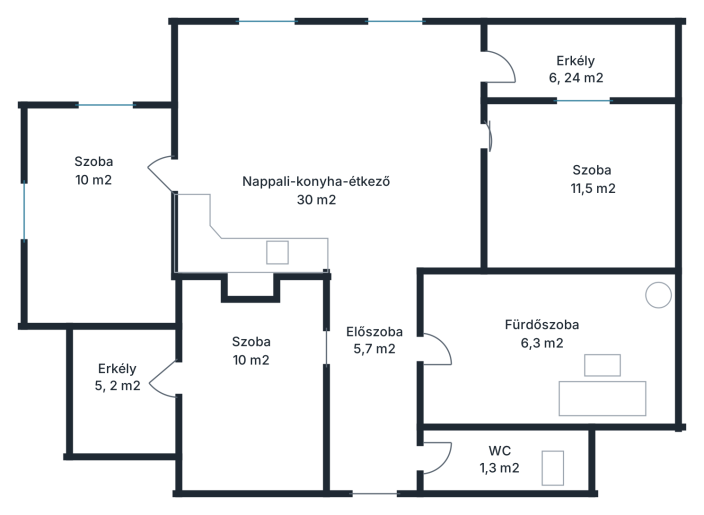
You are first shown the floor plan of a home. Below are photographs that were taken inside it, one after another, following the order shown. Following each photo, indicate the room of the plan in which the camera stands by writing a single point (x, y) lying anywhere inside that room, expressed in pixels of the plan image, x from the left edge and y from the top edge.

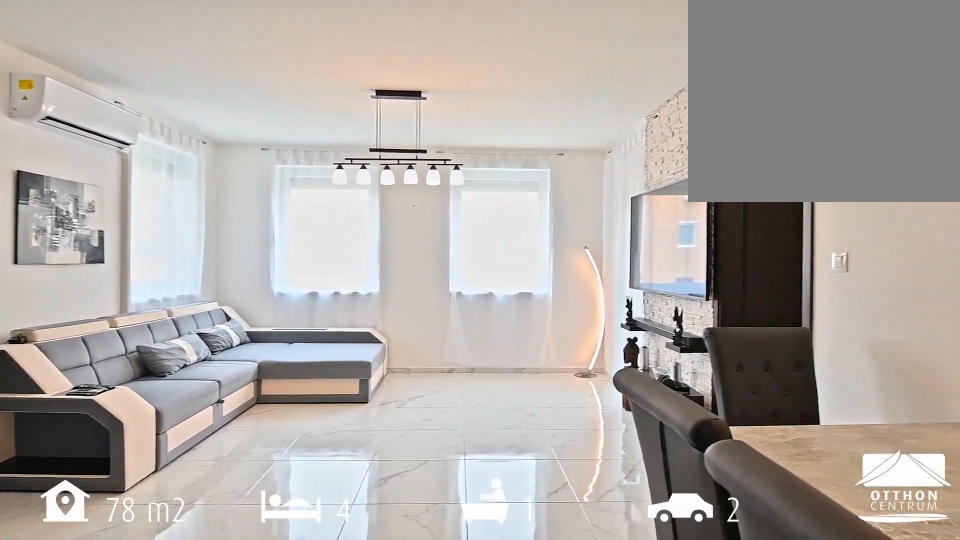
(376, 271)
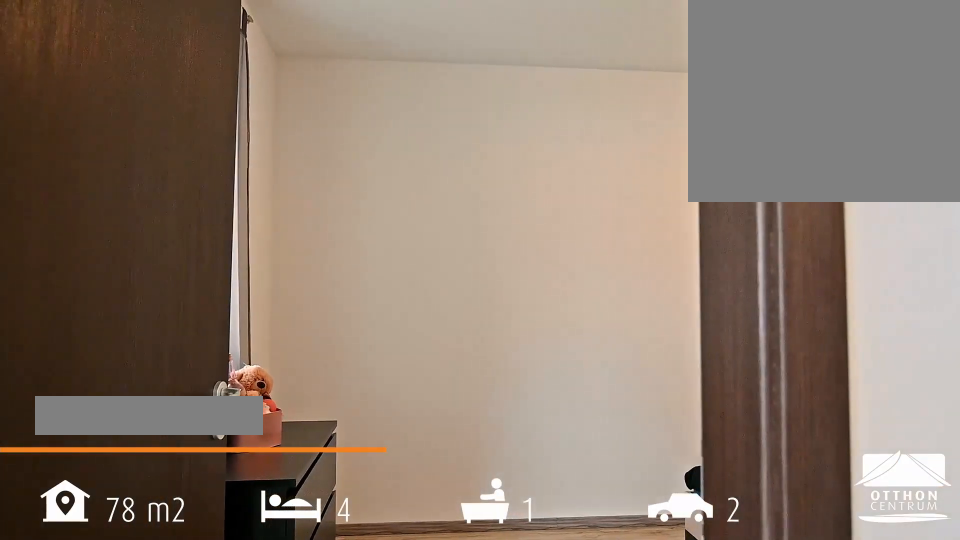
(578, 195)
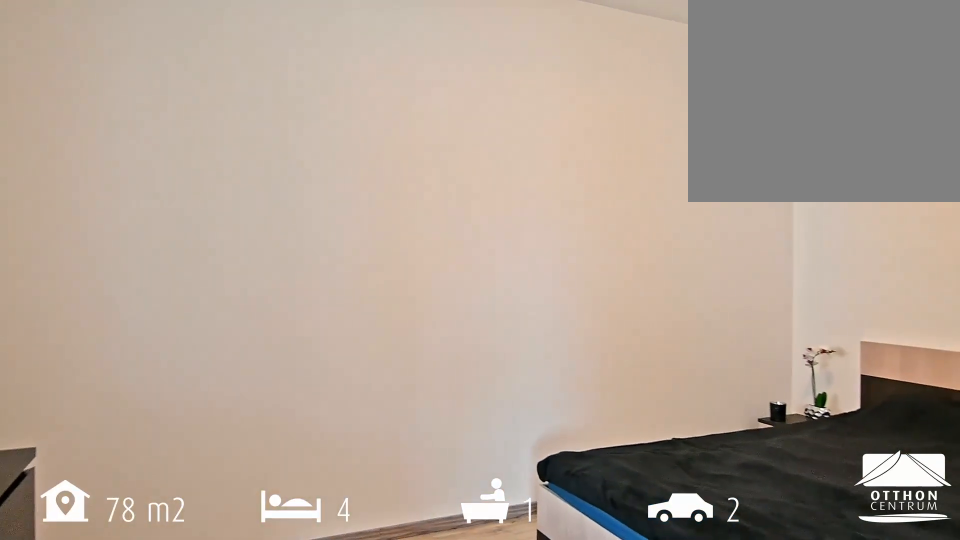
(578, 195)
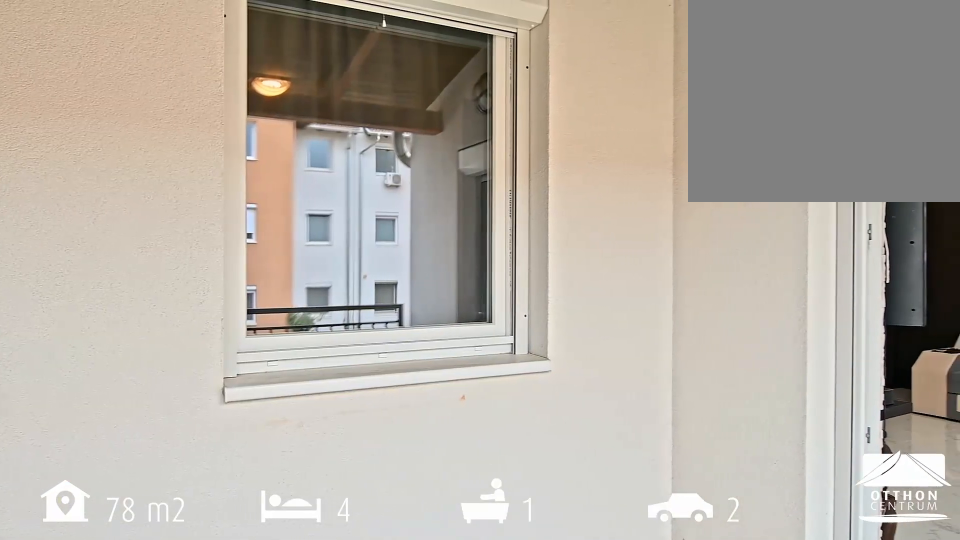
(578, 70)
